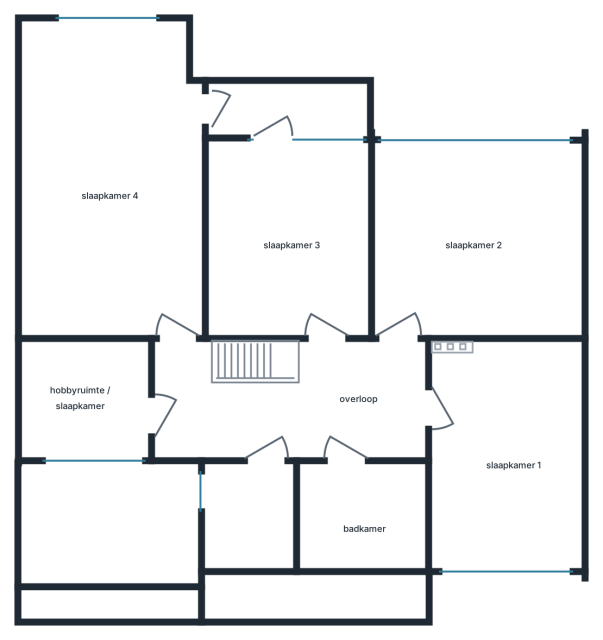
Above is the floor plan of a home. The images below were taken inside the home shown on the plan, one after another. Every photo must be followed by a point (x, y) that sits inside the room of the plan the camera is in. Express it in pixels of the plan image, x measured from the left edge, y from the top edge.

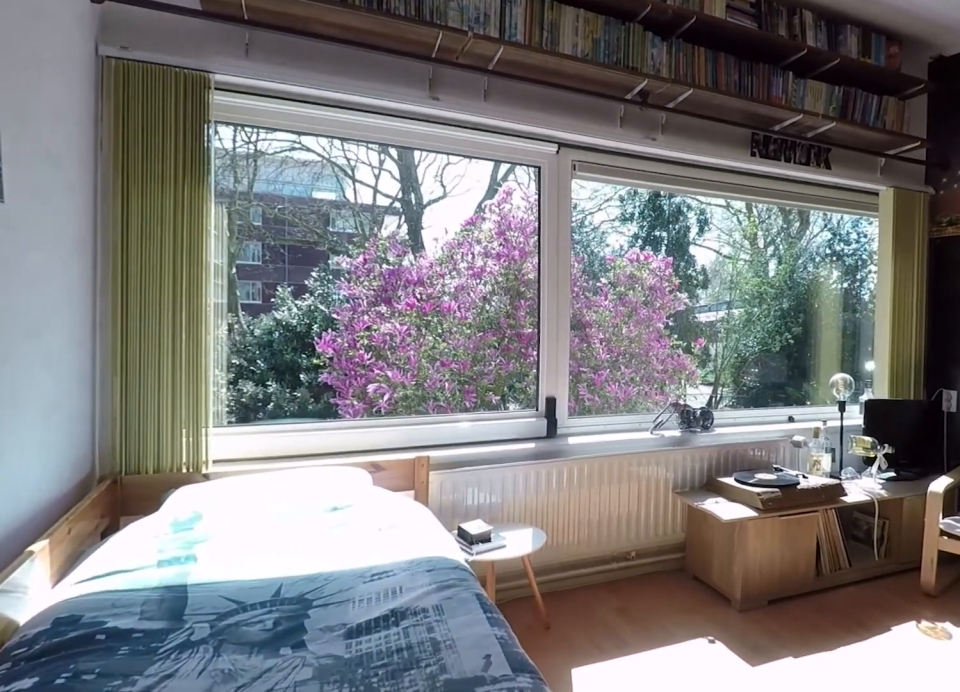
(476, 239)
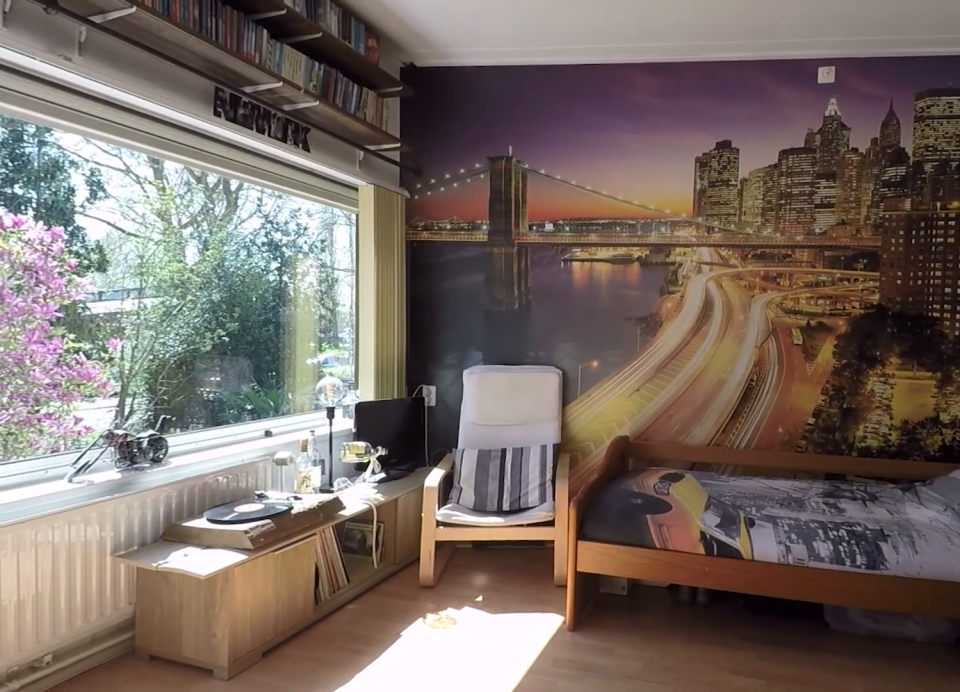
(476, 239)
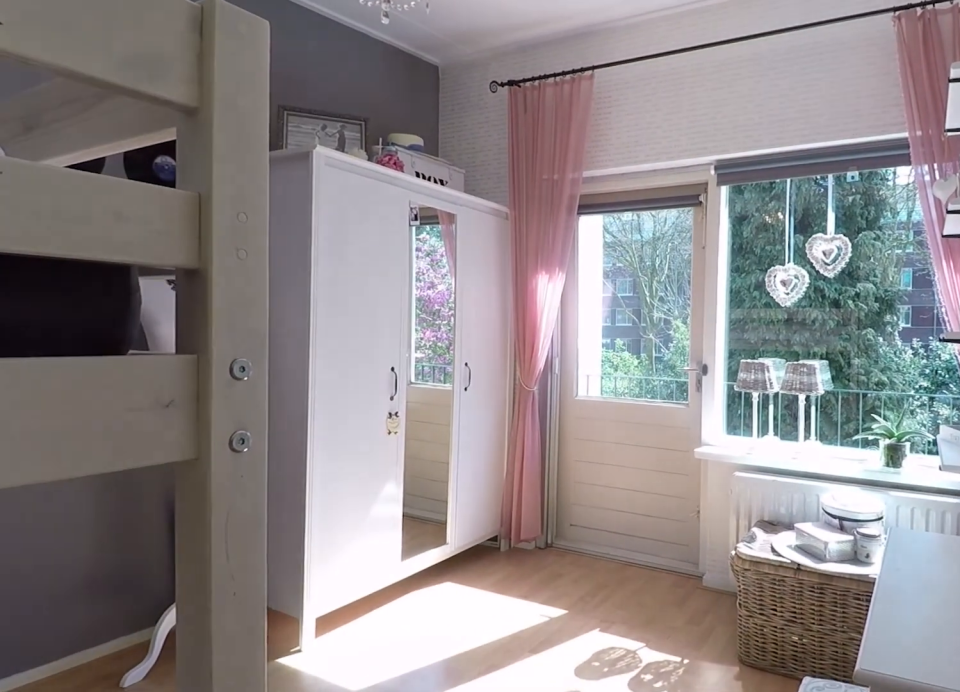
(281, 236)
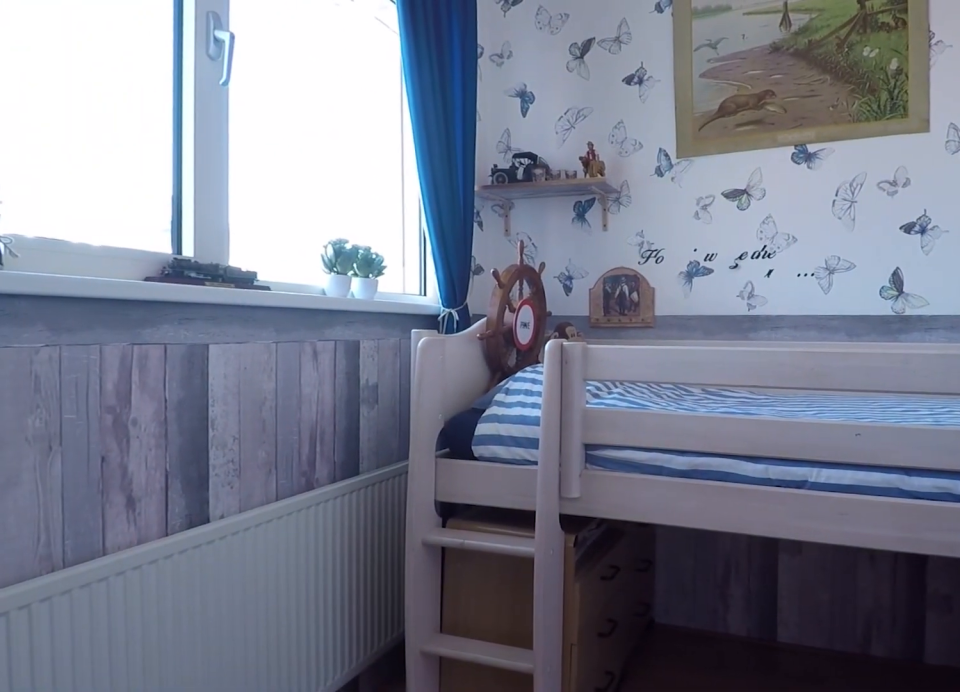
(87, 403)
